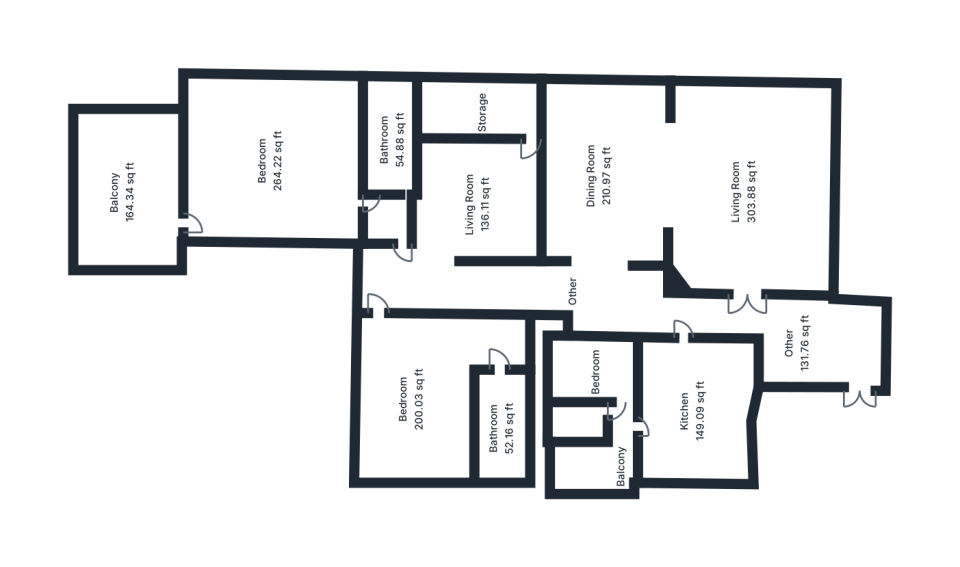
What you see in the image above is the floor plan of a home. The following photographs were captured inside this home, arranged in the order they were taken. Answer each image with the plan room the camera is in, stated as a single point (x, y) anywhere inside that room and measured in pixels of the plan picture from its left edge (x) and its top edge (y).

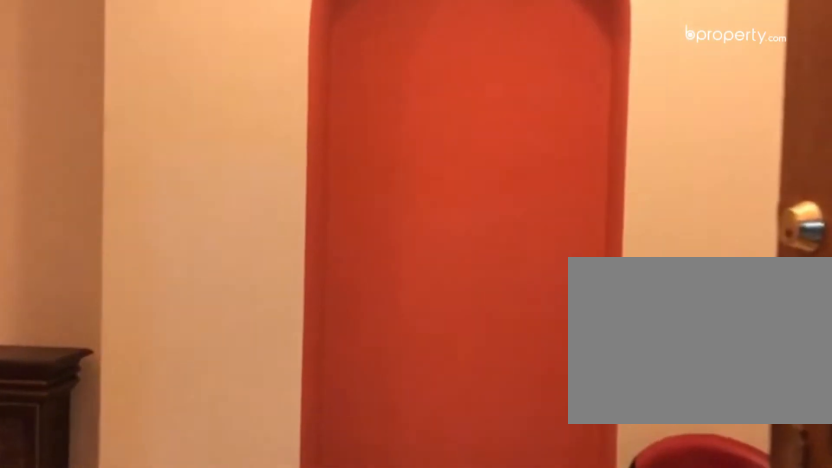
(851, 384)
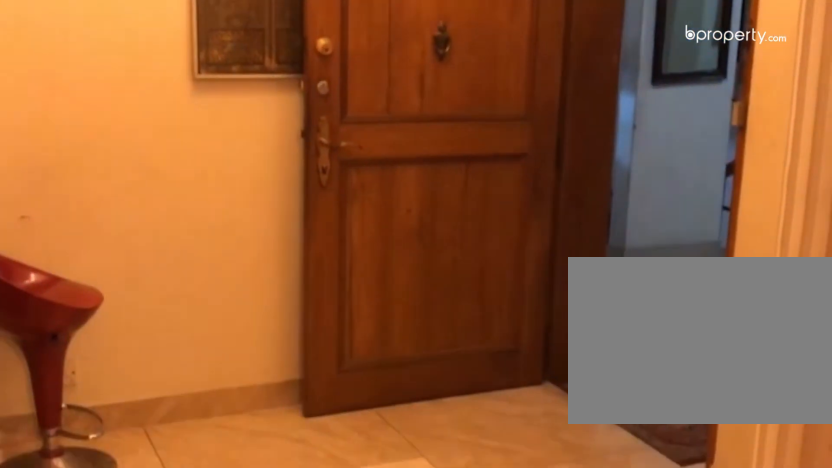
(825, 341)
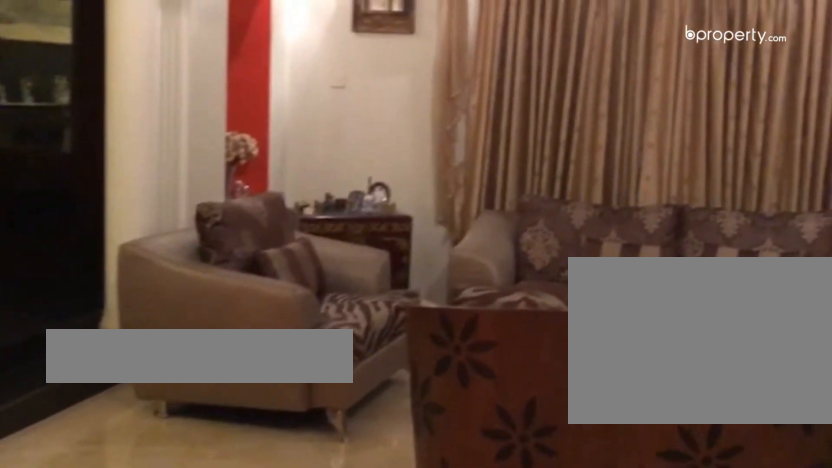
(727, 218)
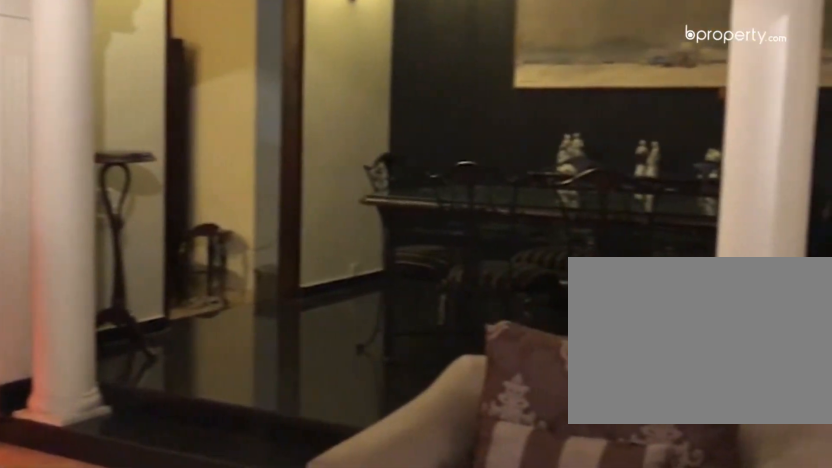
(726, 218)
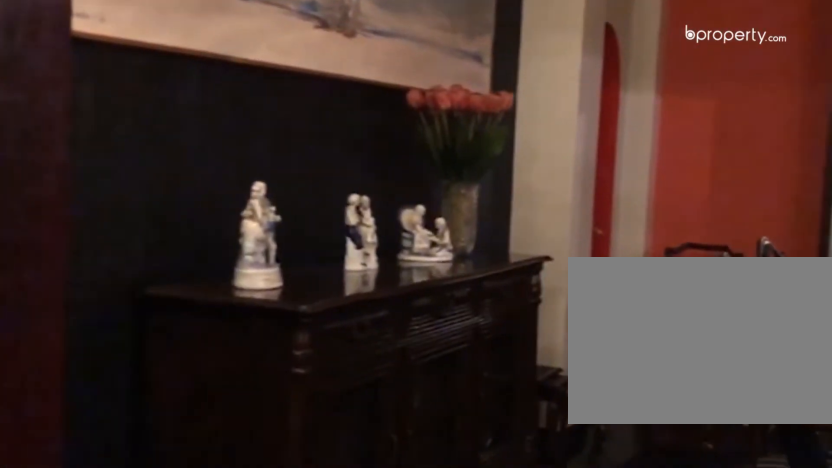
(606, 186)
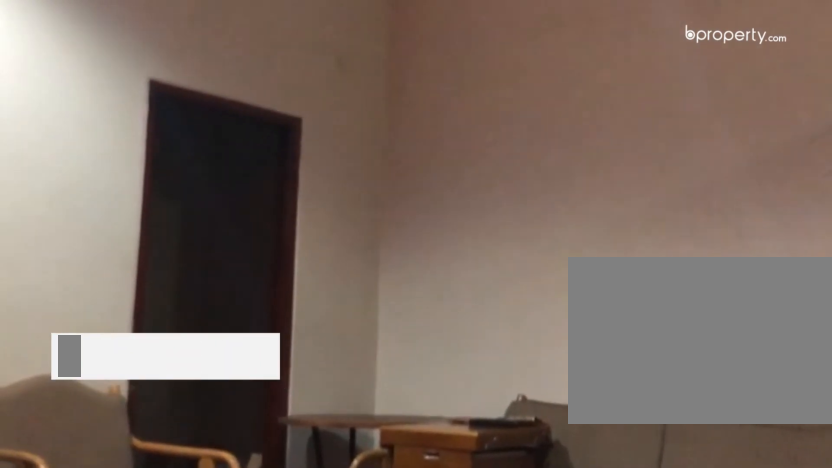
(478, 204)
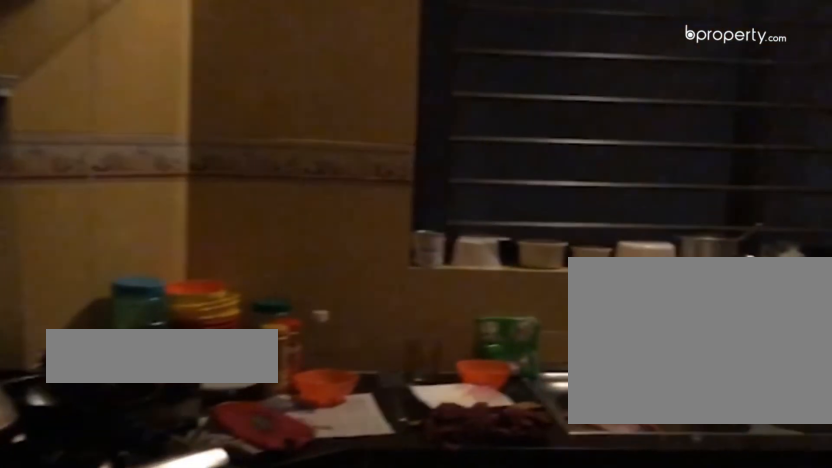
(697, 435)
